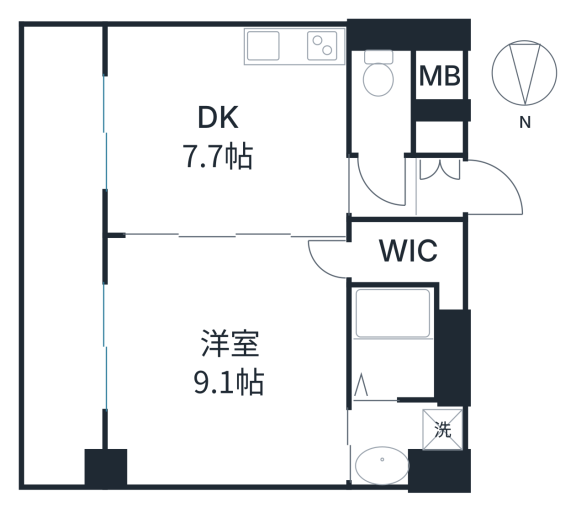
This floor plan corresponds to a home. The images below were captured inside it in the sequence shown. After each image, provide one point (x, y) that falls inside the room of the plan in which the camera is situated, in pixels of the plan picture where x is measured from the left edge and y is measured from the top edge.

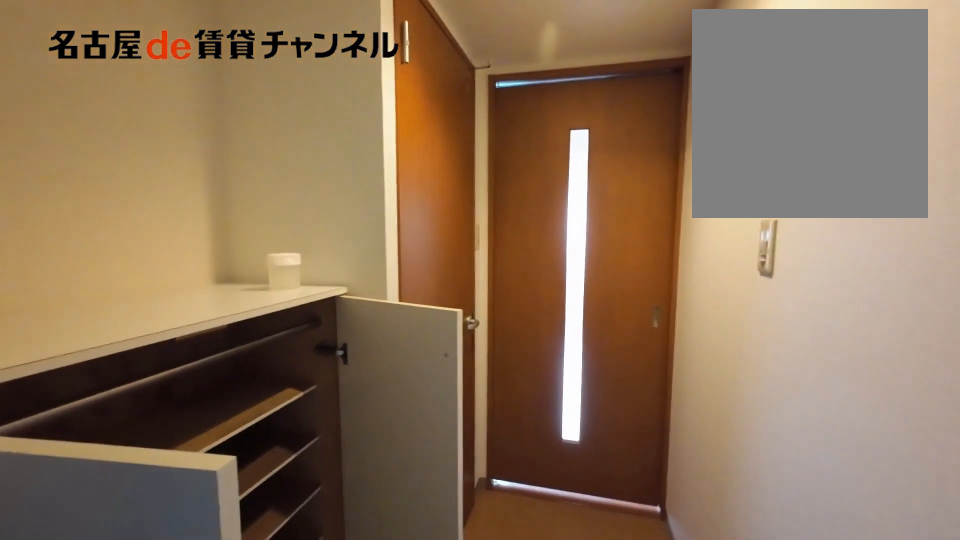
(409, 178)
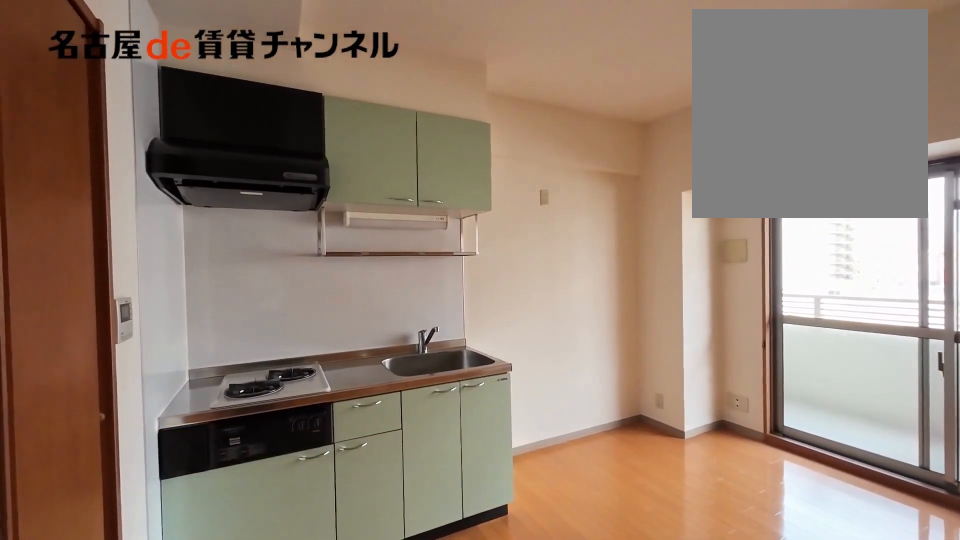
(224, 130)
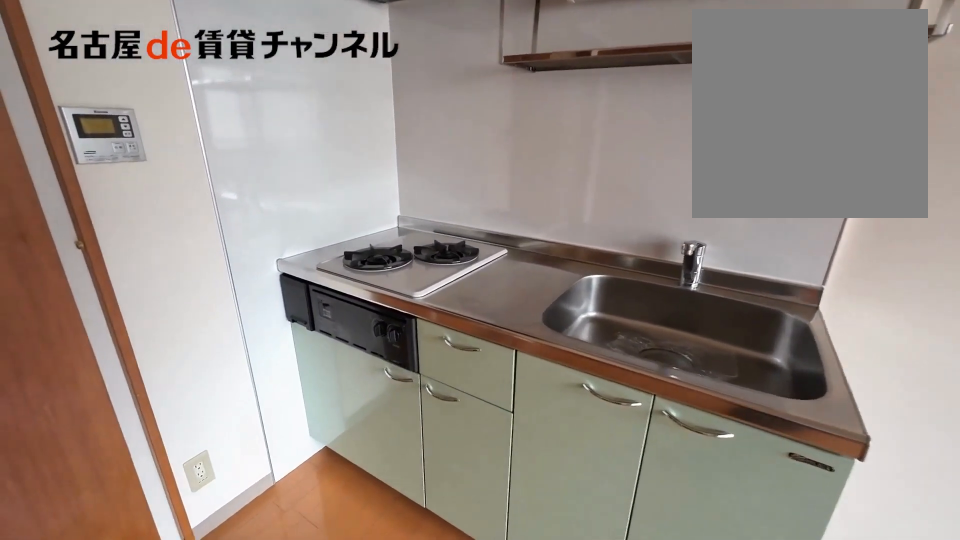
(294, 48)
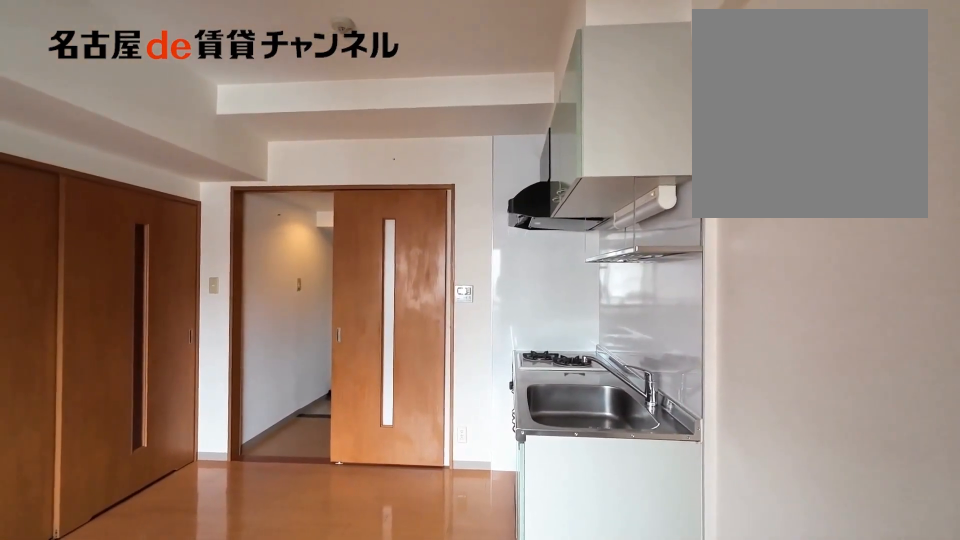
(226, 129)
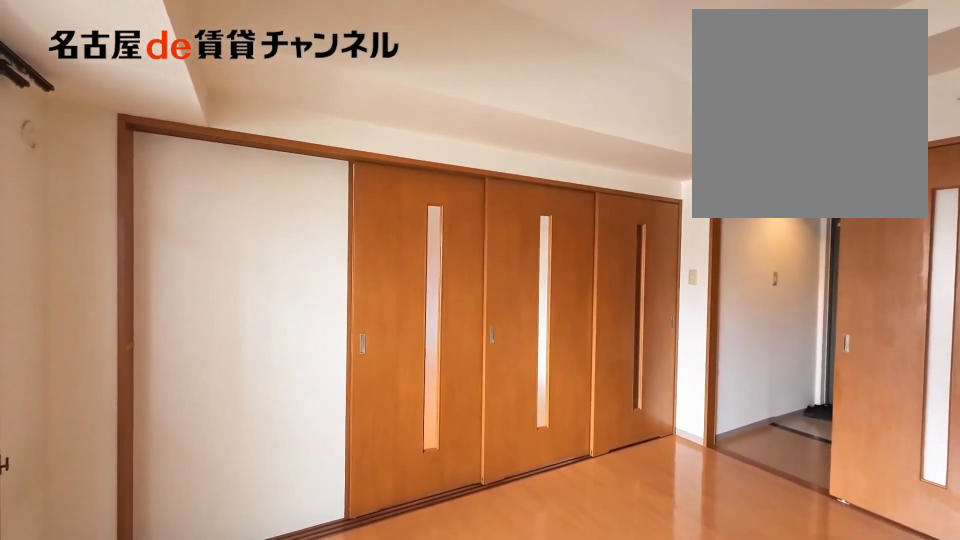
(226, 129)
